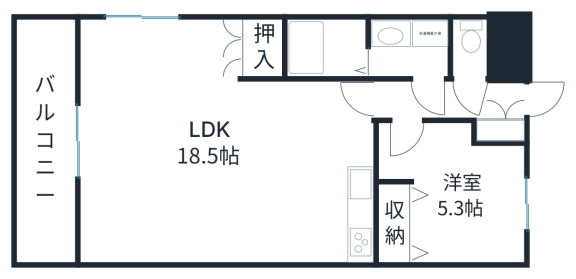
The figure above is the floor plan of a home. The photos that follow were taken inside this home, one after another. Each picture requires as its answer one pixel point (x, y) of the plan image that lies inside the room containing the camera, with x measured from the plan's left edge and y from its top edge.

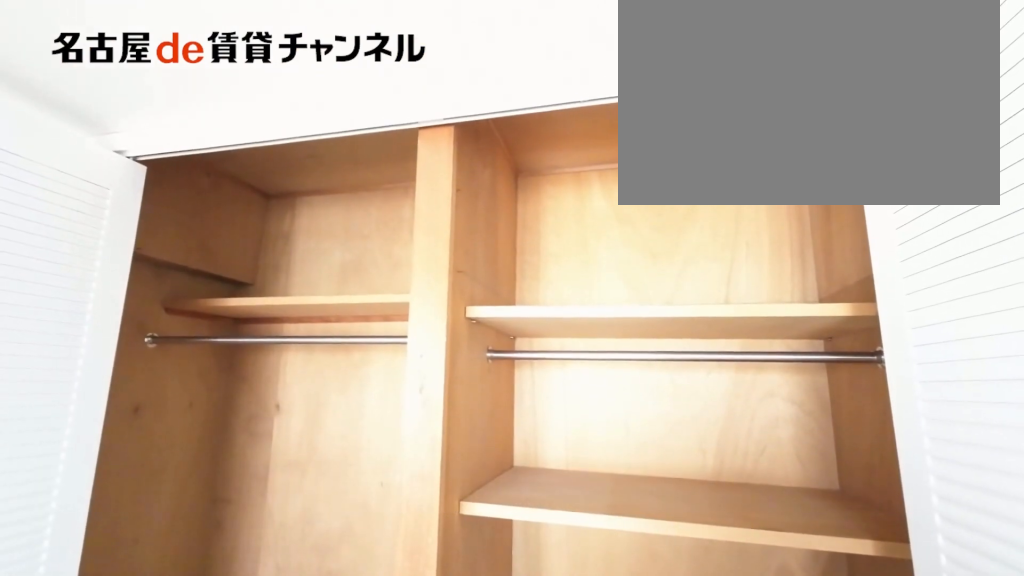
(391, 221)
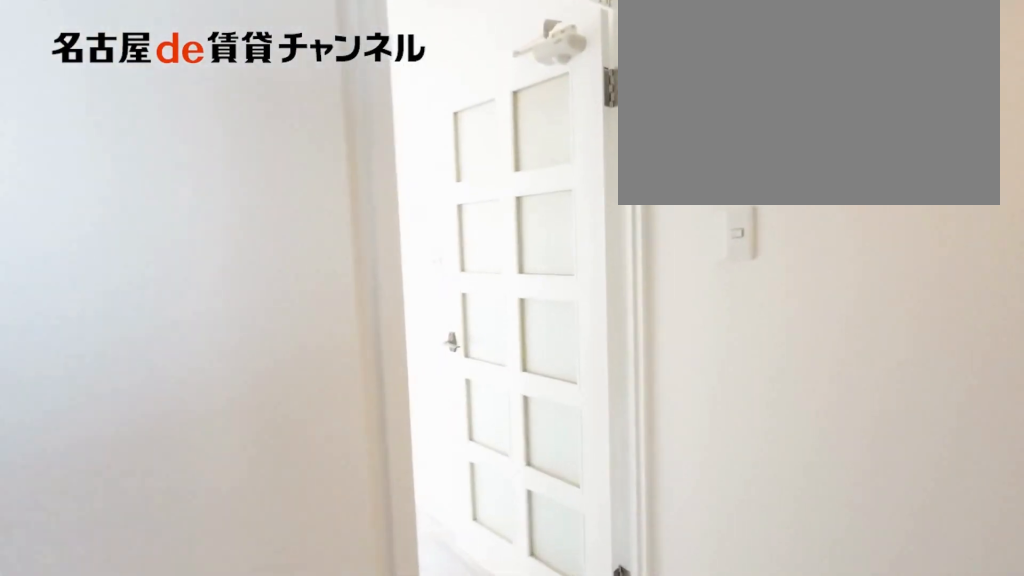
(397, 99)
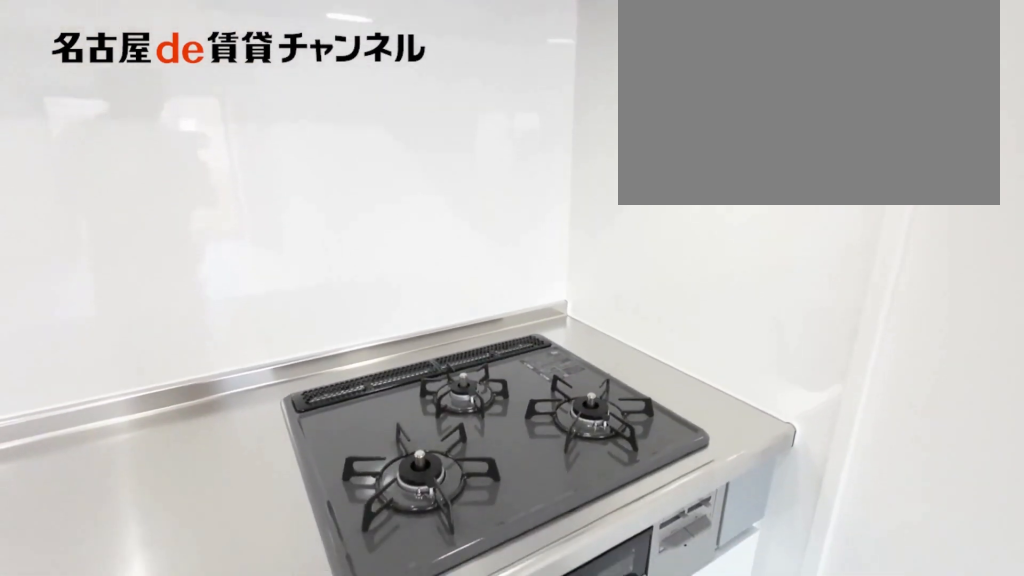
(366, 226)
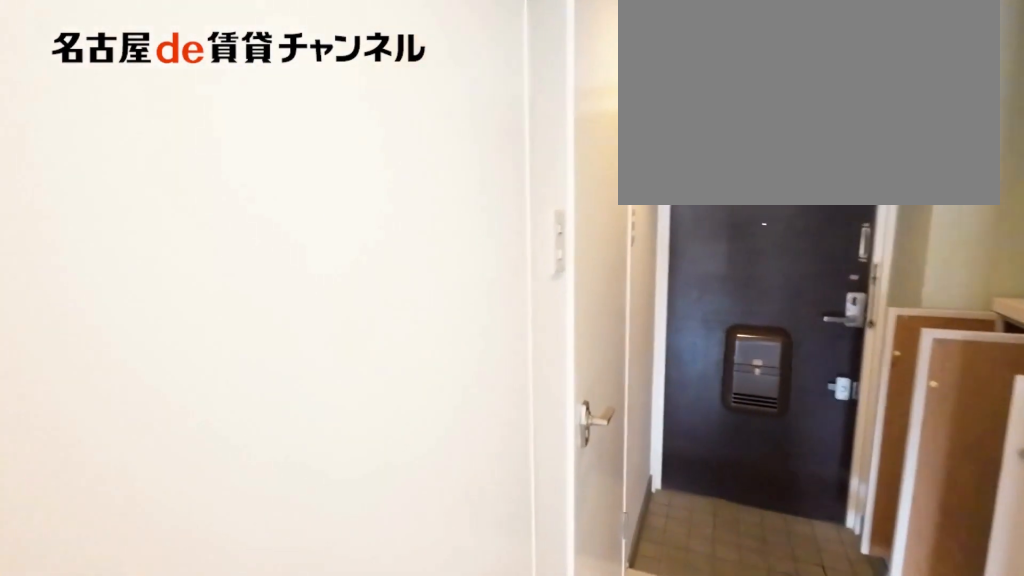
(428, 99)
